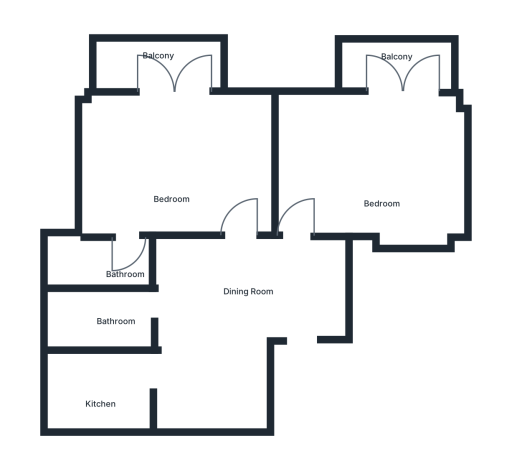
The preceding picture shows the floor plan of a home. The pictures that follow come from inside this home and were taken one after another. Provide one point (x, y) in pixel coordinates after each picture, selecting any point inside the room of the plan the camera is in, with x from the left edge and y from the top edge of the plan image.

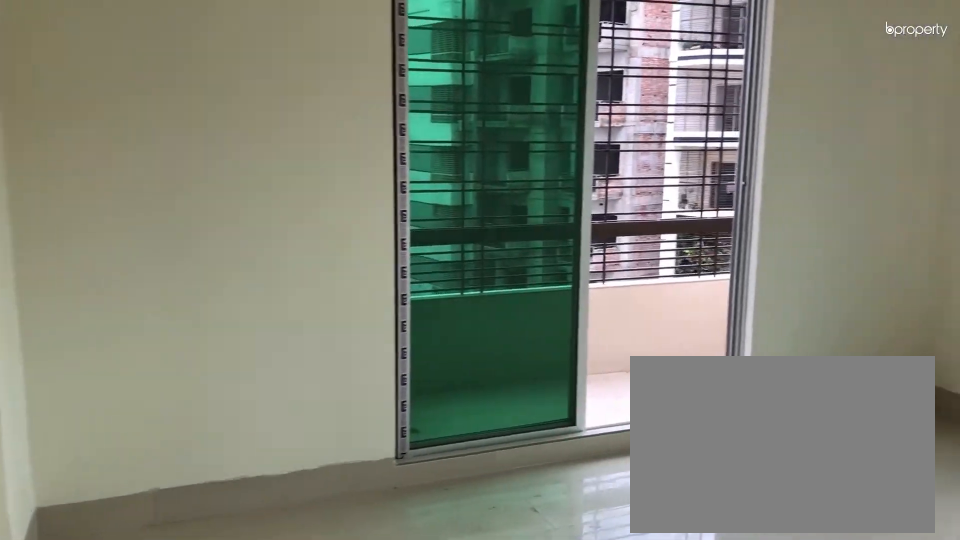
(379, 164)
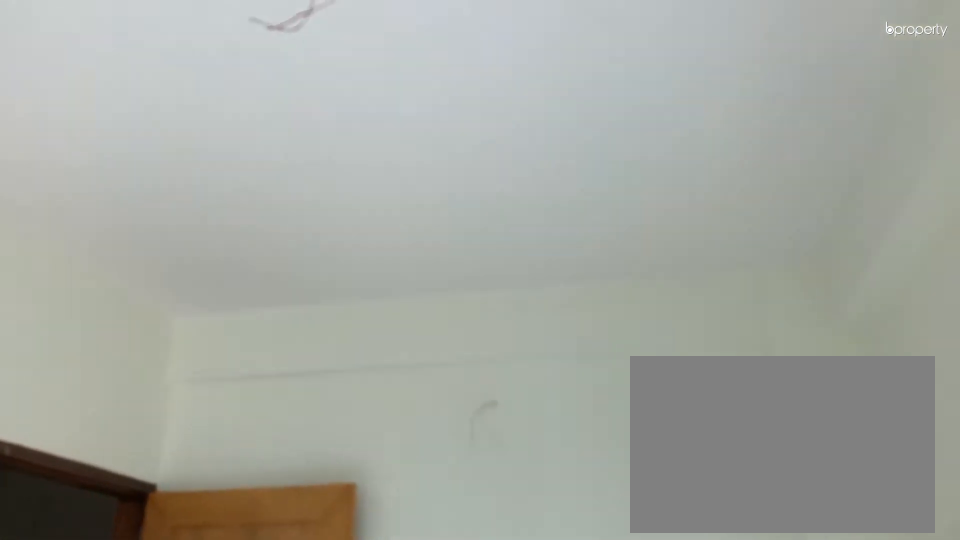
(379, 164)
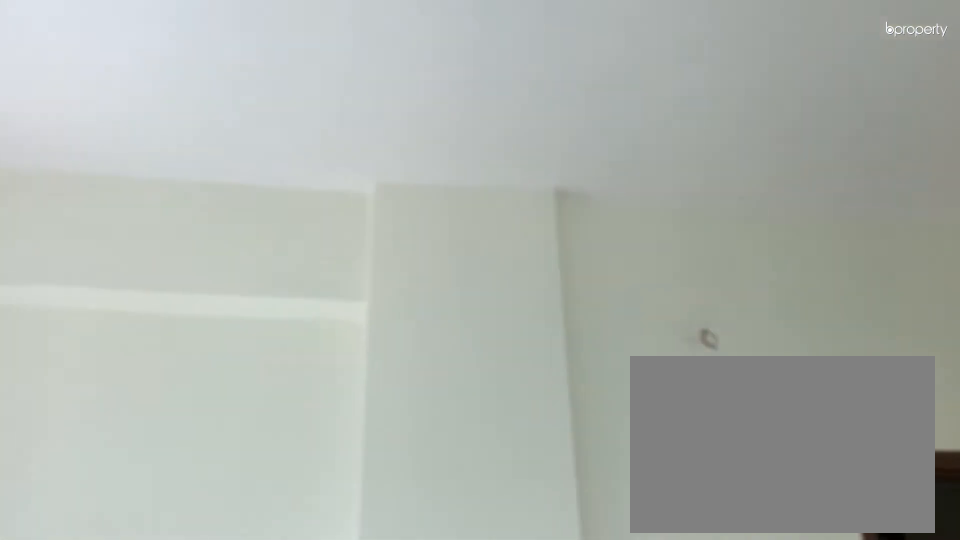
(379, 164)
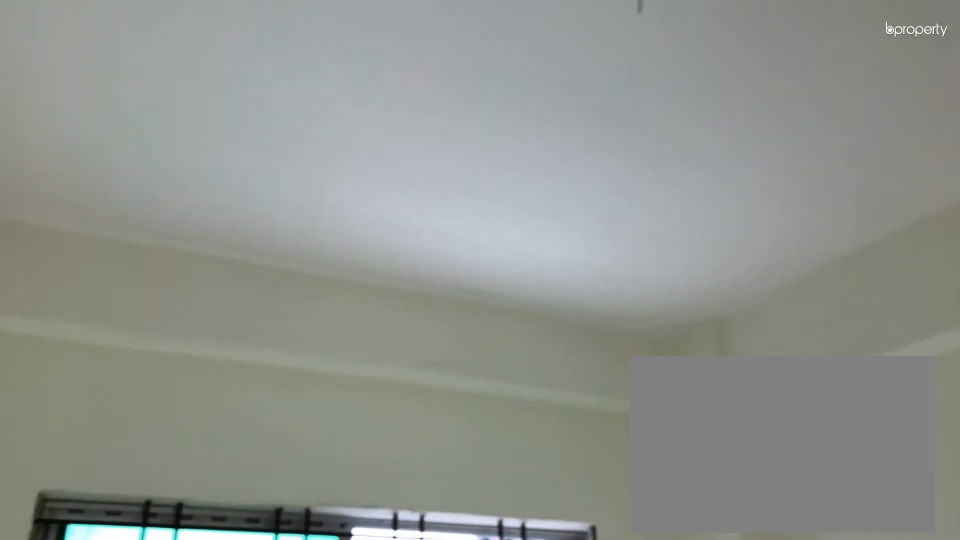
(379, 164)
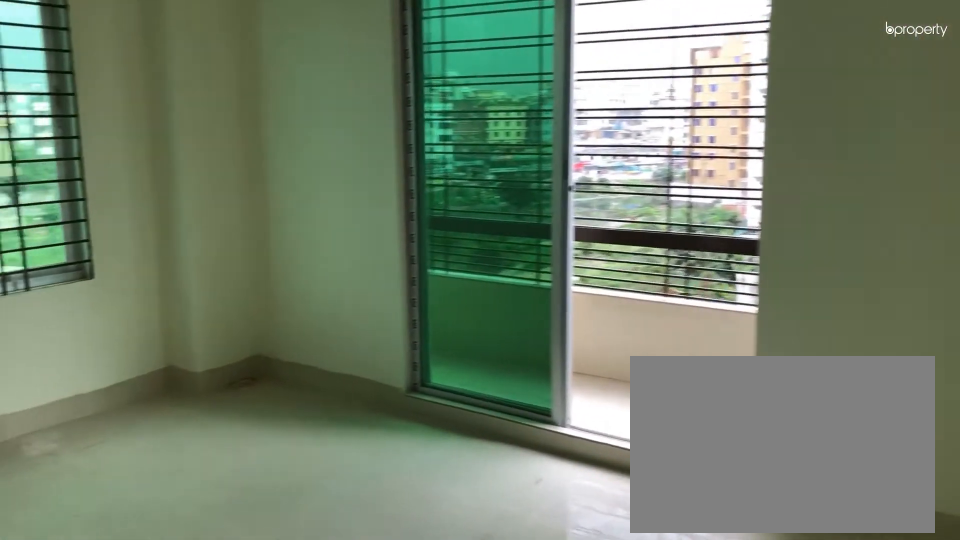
(174, 162)
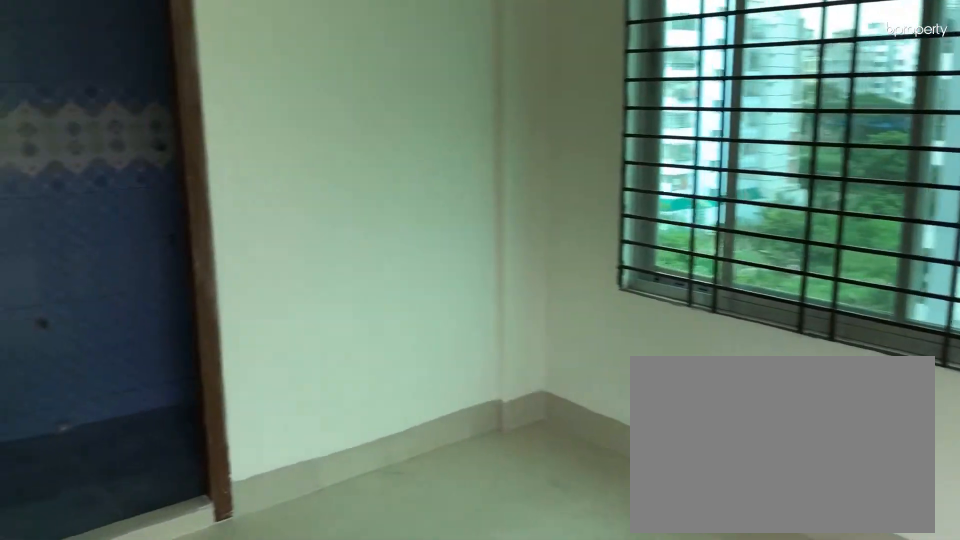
(174, 162)
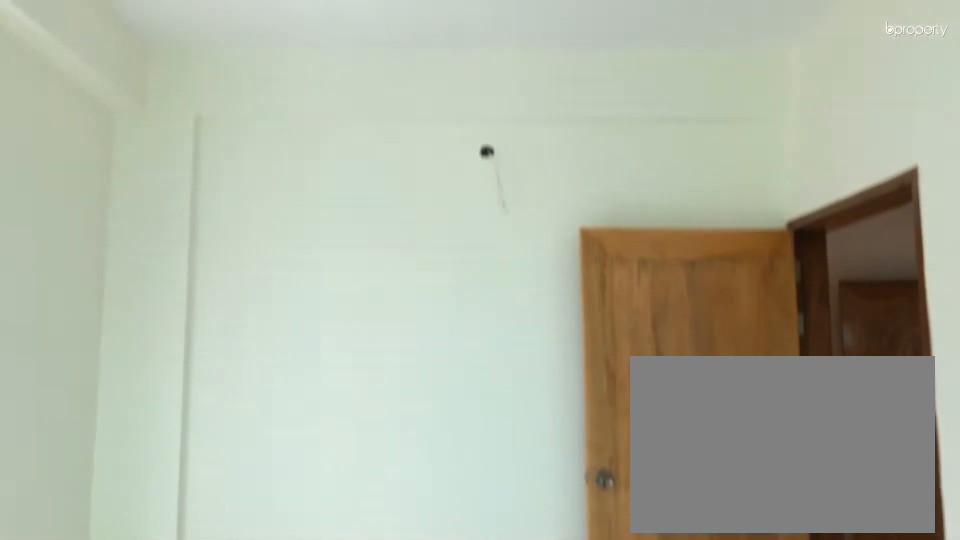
(174, 162)
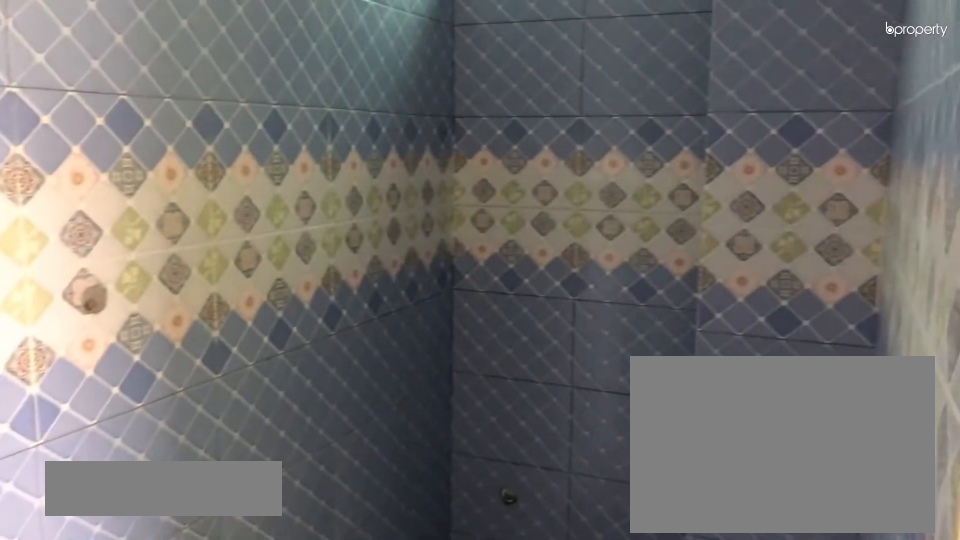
(102, 267)
